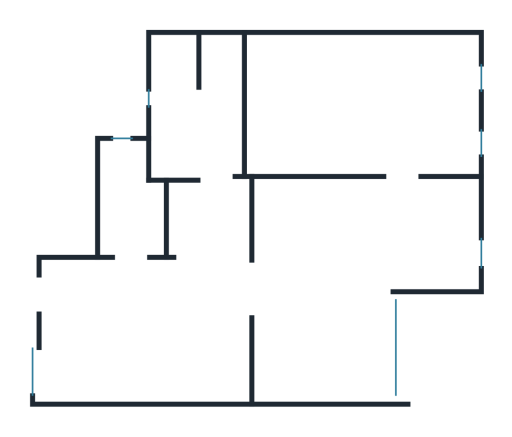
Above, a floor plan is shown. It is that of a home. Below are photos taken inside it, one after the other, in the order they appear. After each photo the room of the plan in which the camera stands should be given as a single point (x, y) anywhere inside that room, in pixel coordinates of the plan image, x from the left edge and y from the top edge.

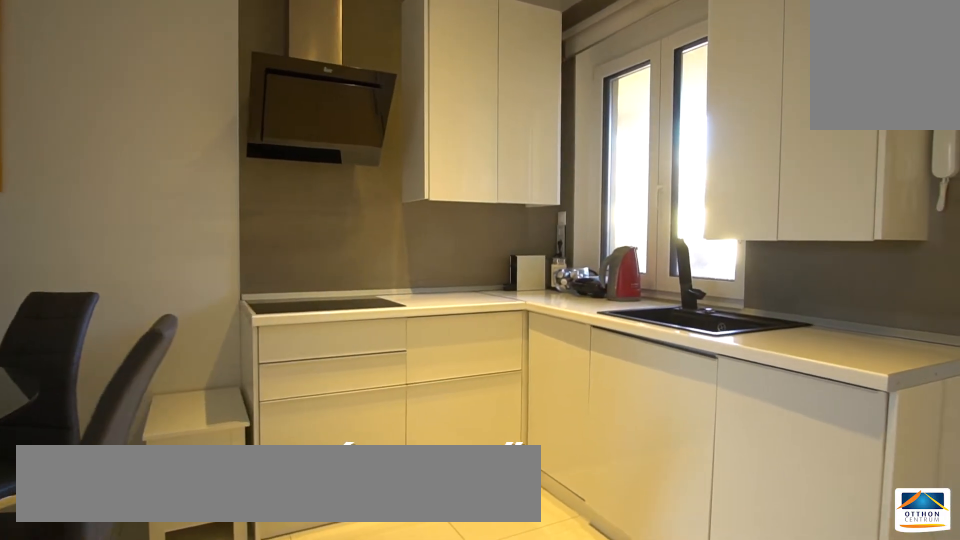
(149, 336)
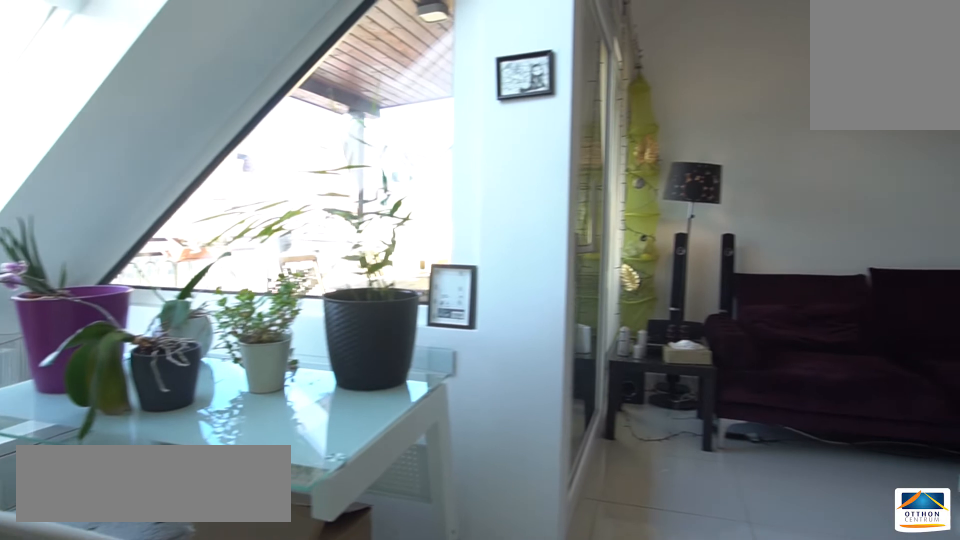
(358, 282)
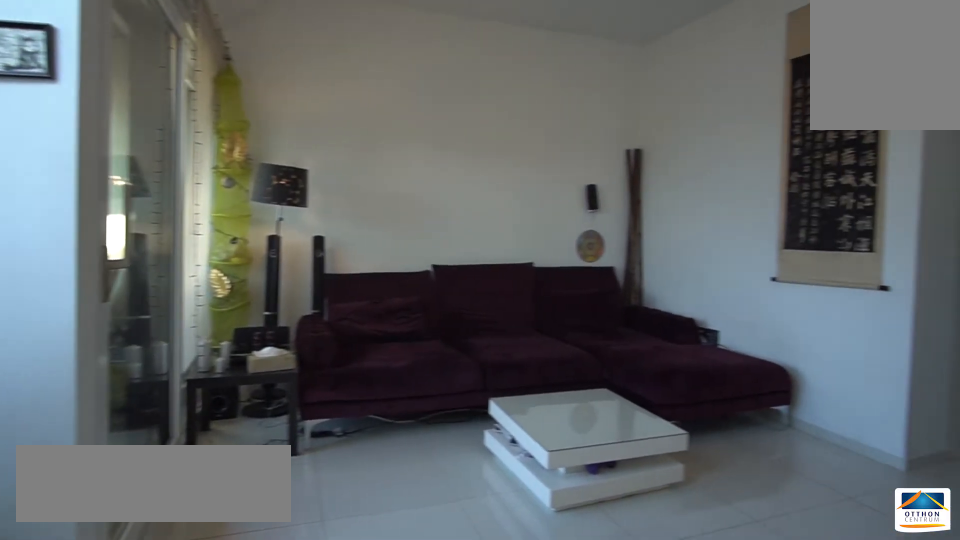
(357, 282)
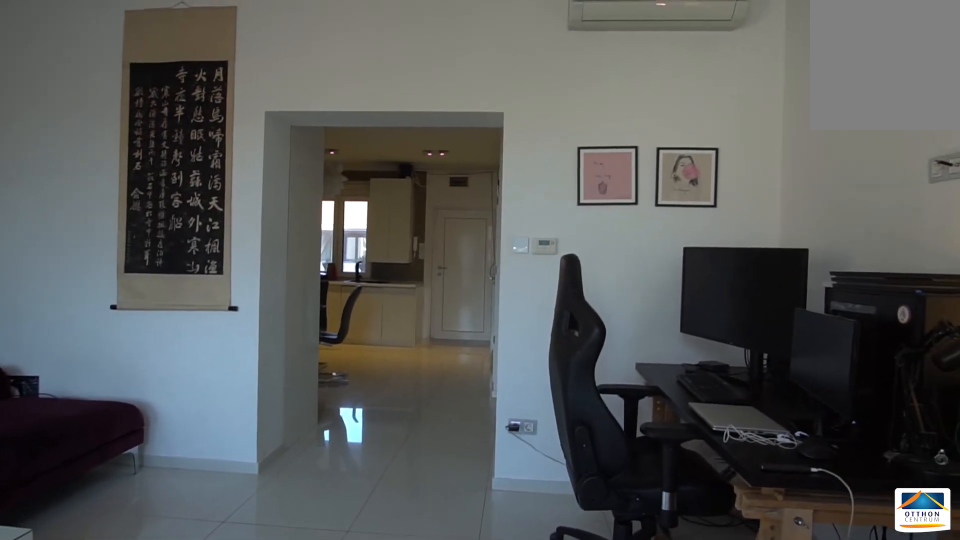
(357, 282)
